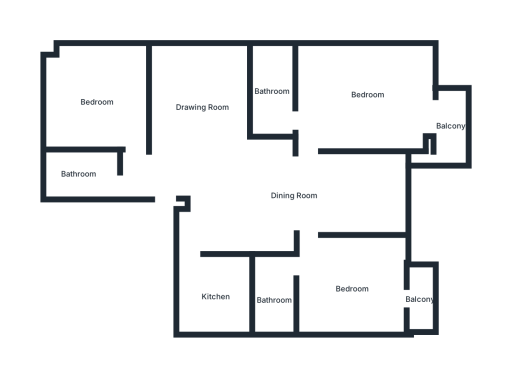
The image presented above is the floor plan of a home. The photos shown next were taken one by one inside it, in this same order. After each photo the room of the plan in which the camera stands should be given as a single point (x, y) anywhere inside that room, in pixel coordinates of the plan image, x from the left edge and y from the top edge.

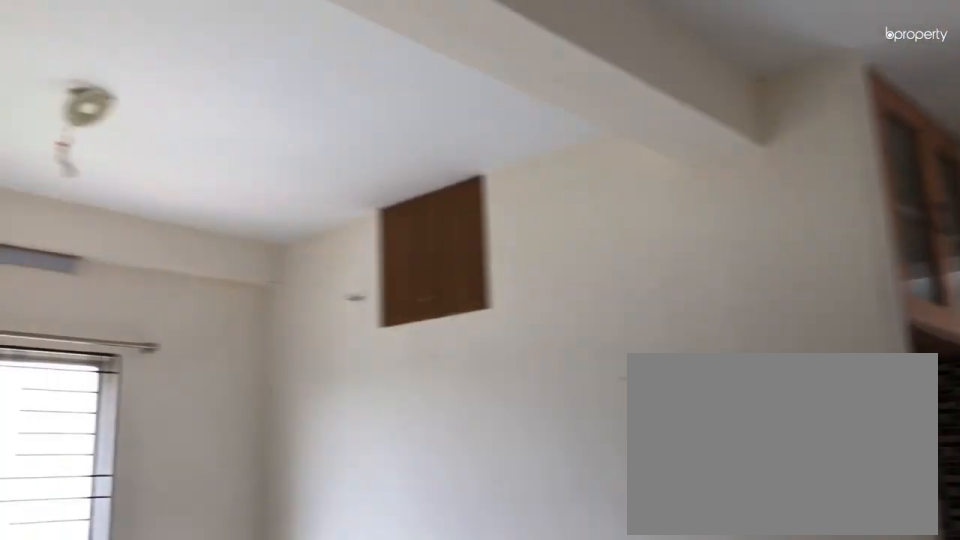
(202, 108)
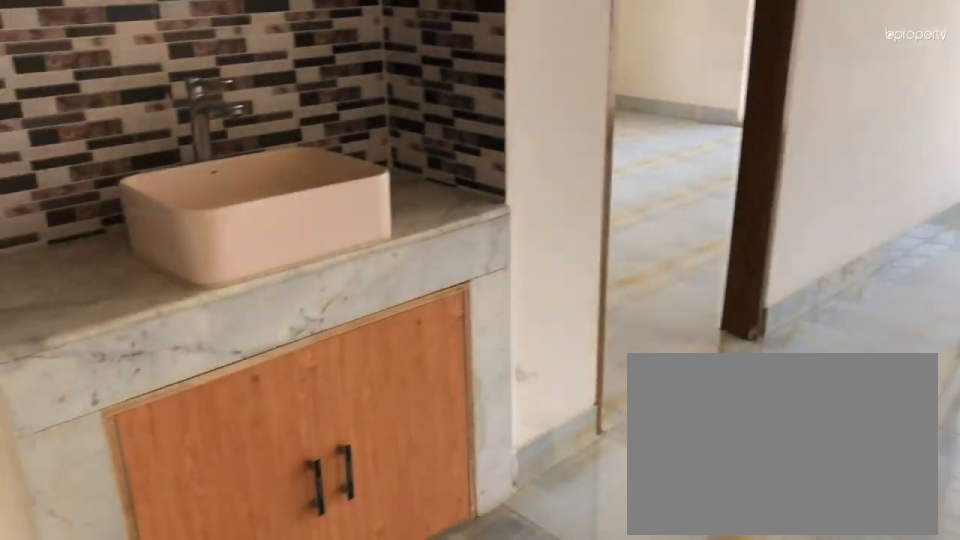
(295, 196)
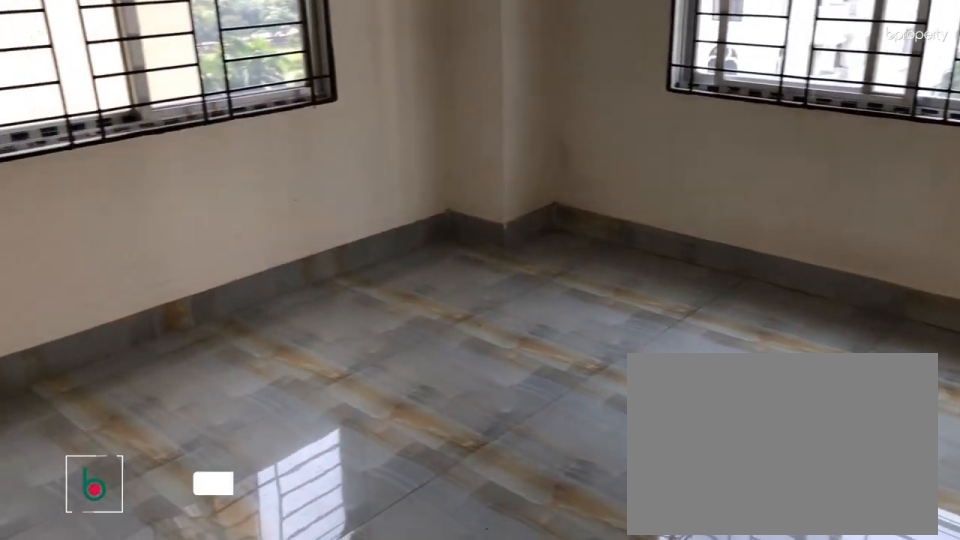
(99, 102)
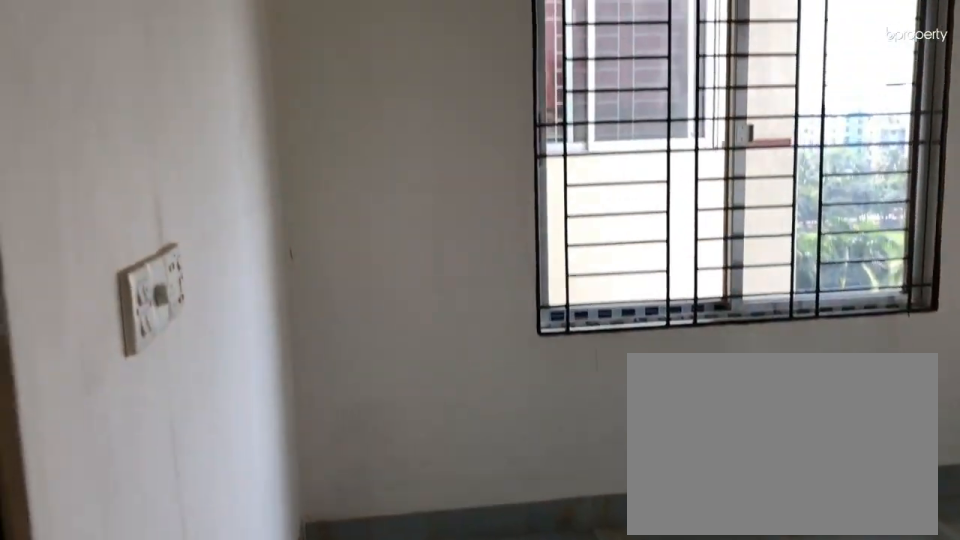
(99, 102)
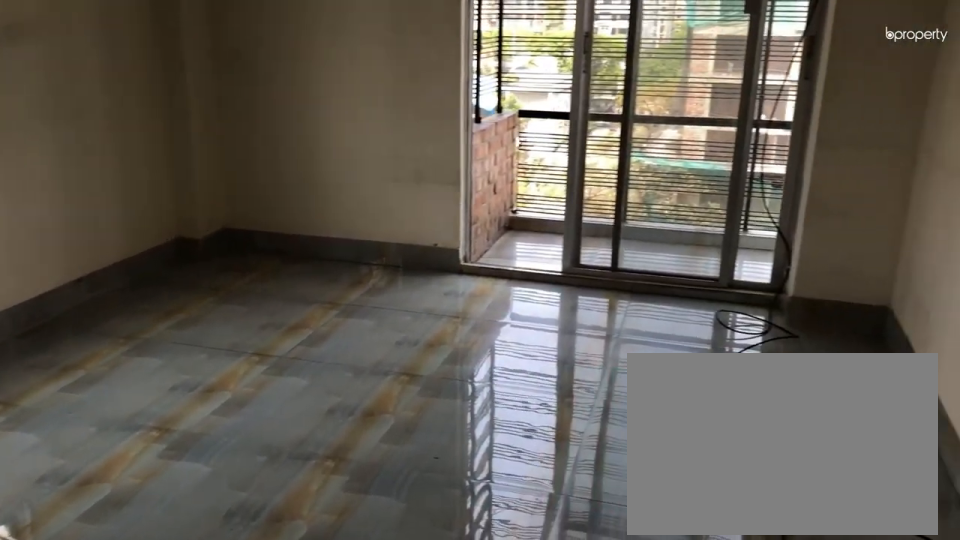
(368, 95)
